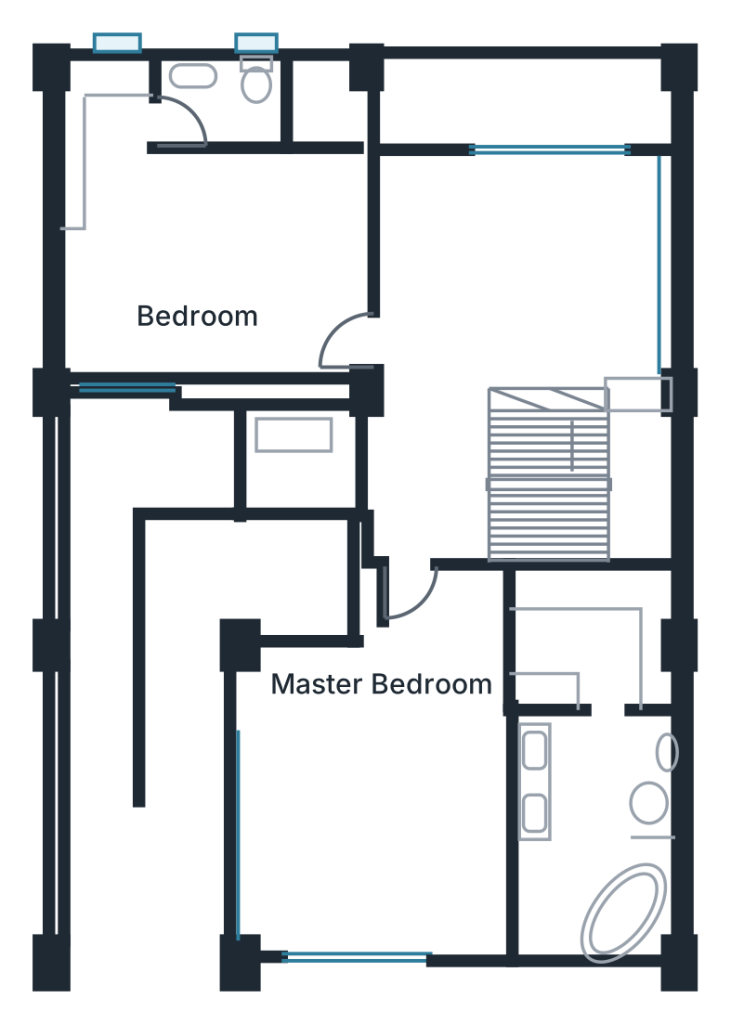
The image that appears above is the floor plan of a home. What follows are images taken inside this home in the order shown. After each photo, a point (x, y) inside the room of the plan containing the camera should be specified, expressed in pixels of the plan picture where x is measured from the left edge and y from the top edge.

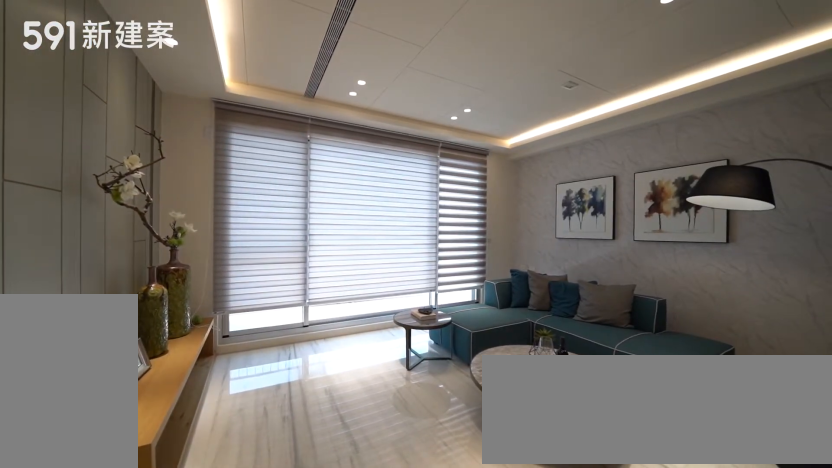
(532, 276)
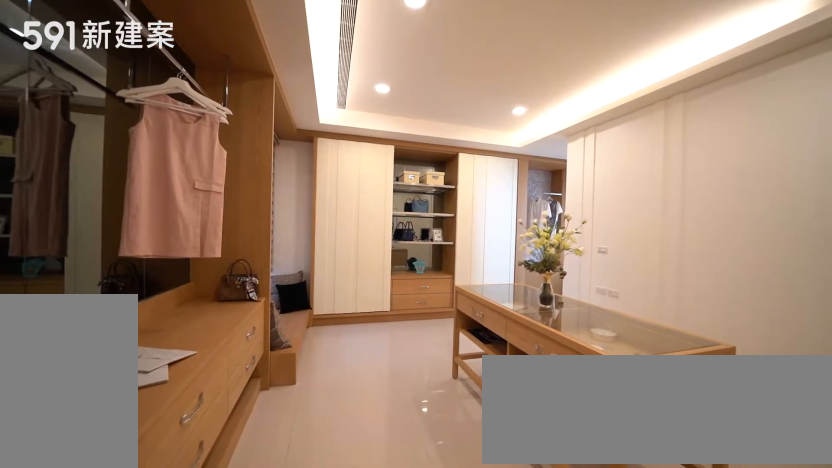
(193, 251)
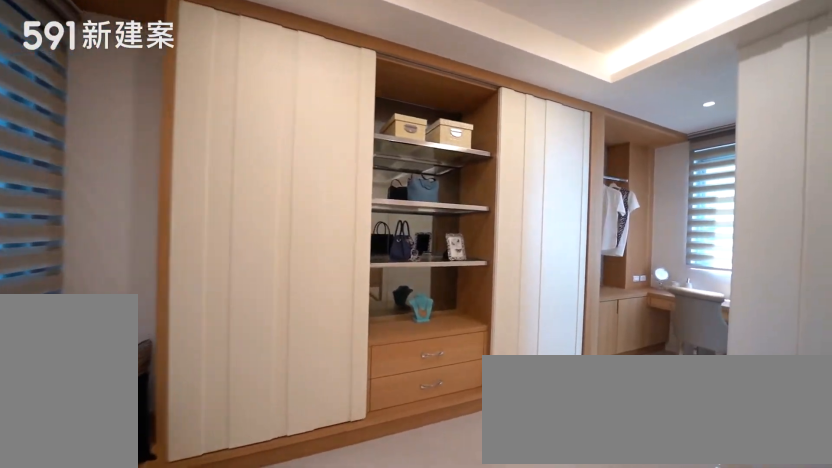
(193, 251)
